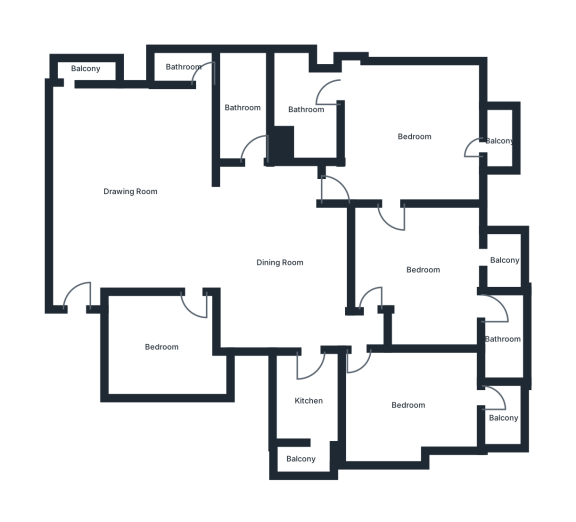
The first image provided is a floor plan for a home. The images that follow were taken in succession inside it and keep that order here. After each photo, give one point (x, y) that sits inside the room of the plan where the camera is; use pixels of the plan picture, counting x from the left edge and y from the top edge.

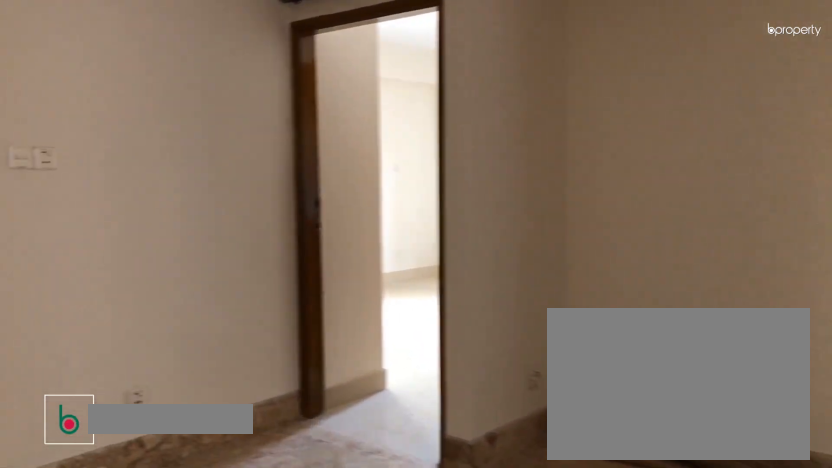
(277, 262)
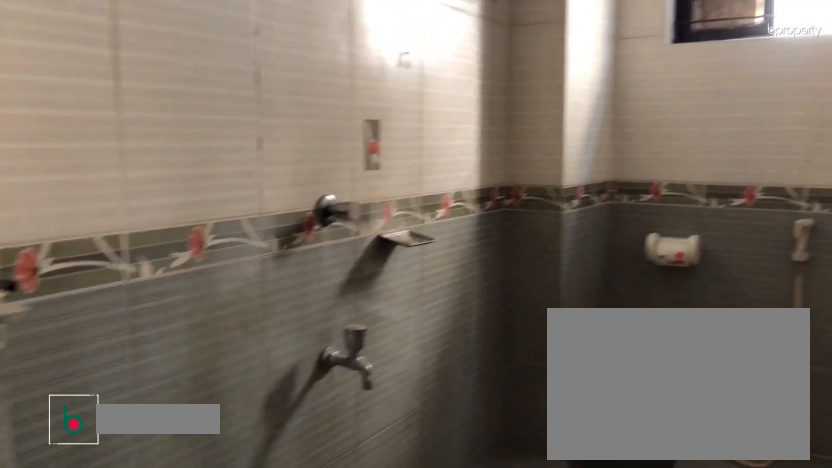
(243, 108)
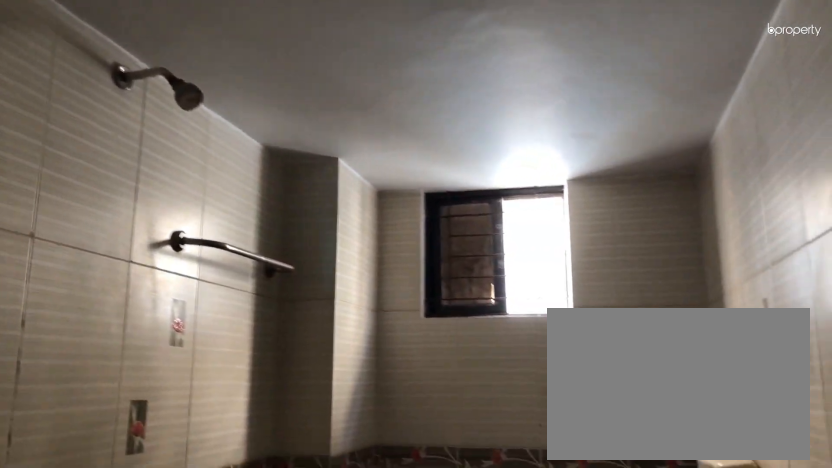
(243, 108)
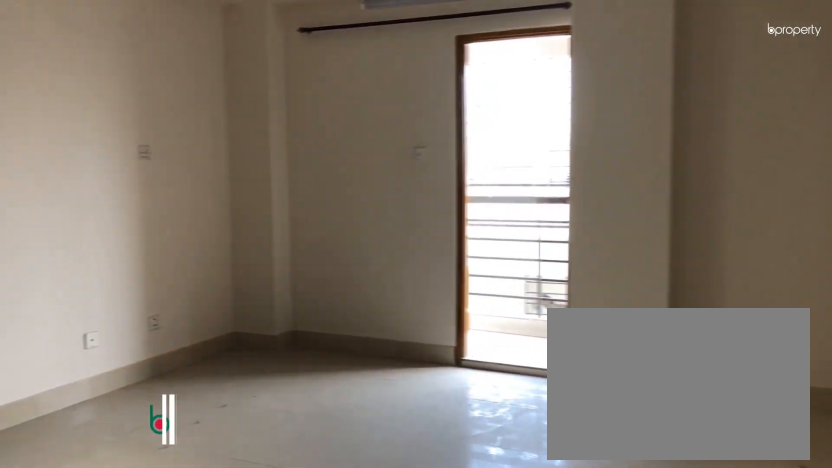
(414, 137)
